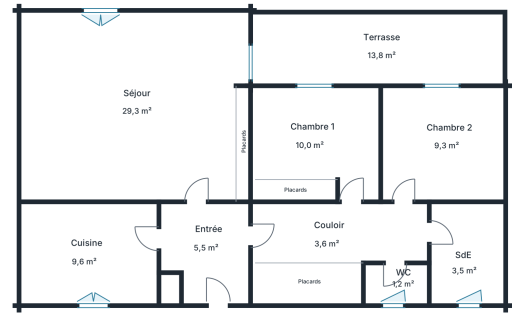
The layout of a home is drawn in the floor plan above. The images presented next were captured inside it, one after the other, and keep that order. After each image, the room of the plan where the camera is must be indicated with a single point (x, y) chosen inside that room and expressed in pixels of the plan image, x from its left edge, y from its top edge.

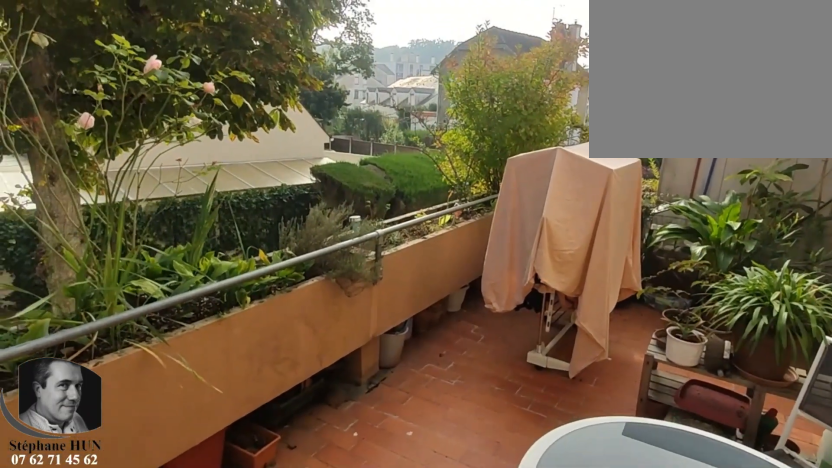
(380, 45)
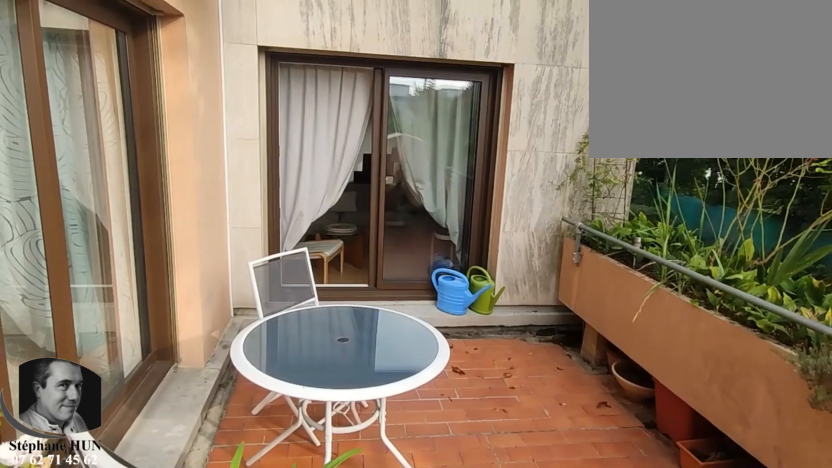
(380, 45)
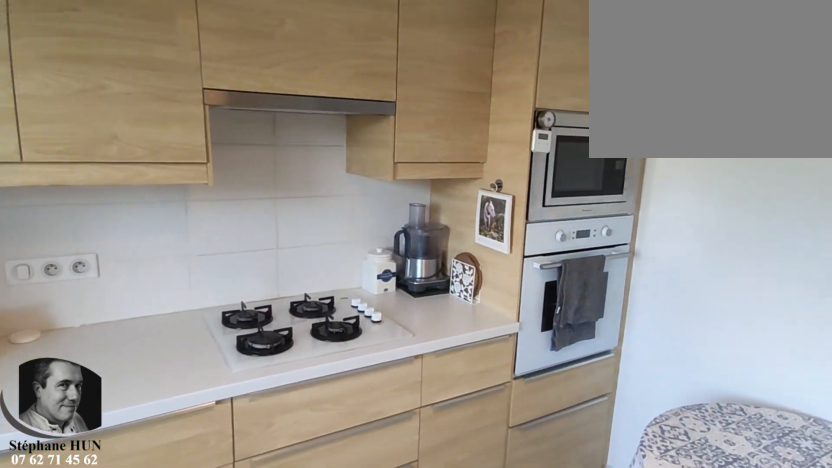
(88, 252)
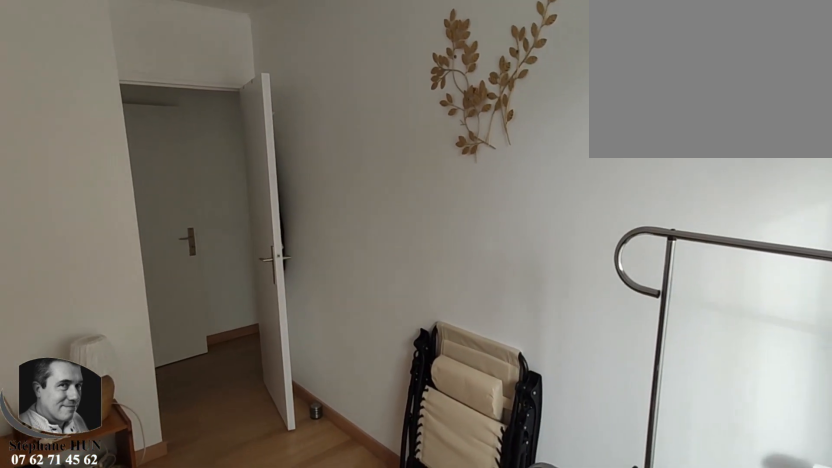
(443, 145)
